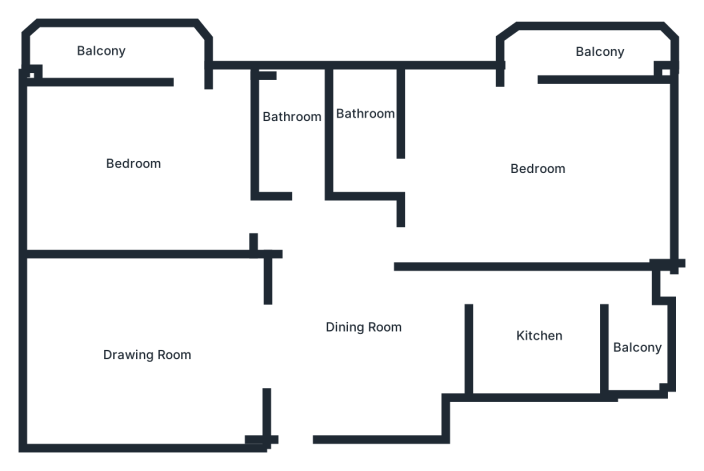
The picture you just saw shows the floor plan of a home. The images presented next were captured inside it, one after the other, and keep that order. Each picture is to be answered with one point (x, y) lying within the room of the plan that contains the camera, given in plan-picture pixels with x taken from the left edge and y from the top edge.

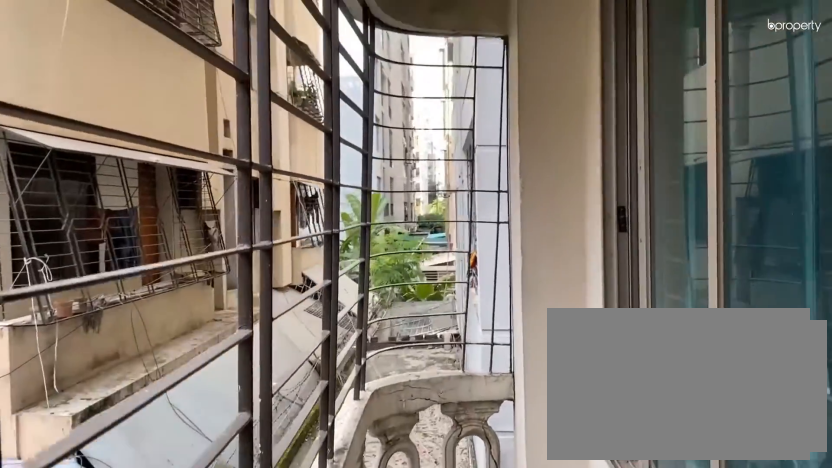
(576, 47)
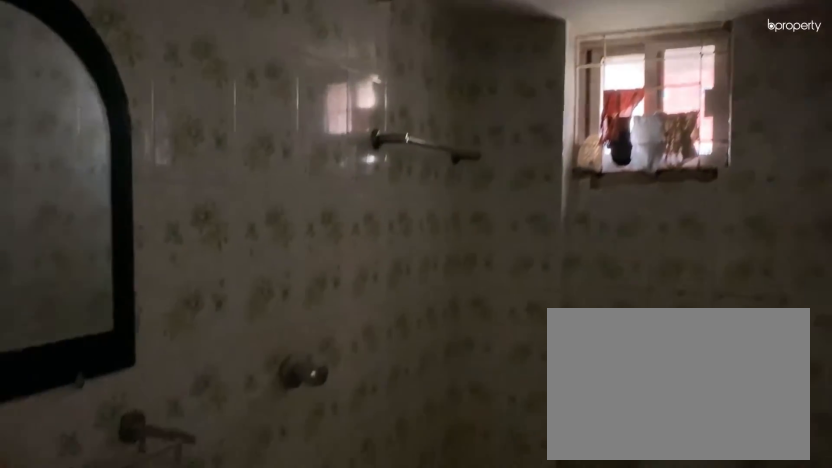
(285, 122)
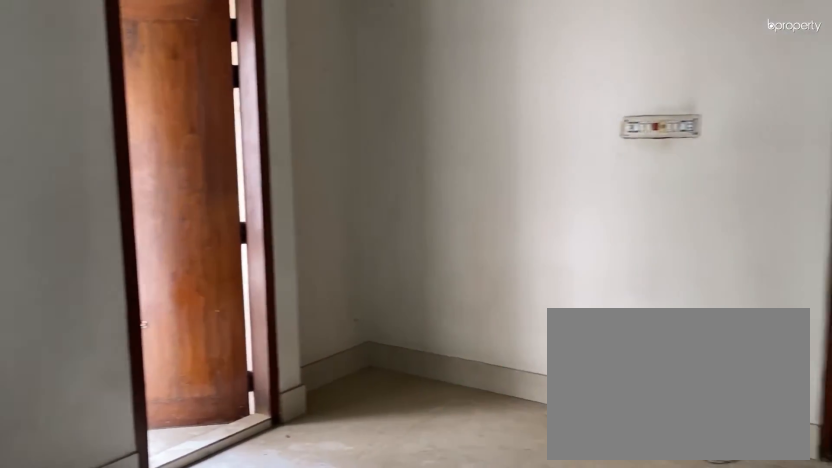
(124, 153)
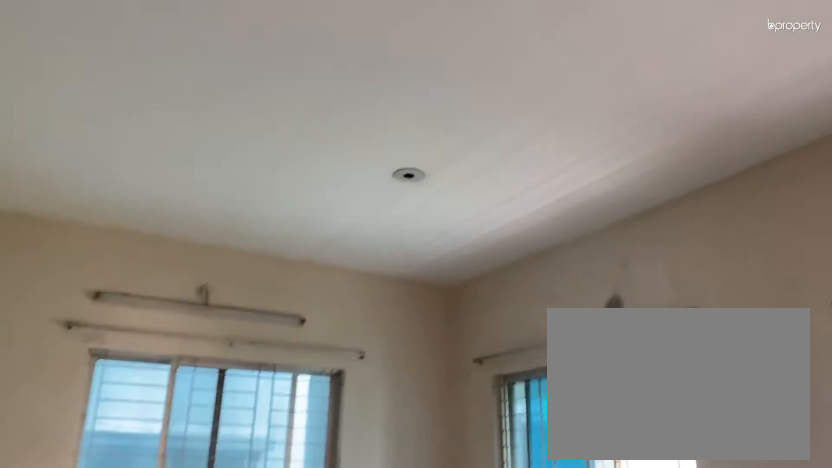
(124, 153)
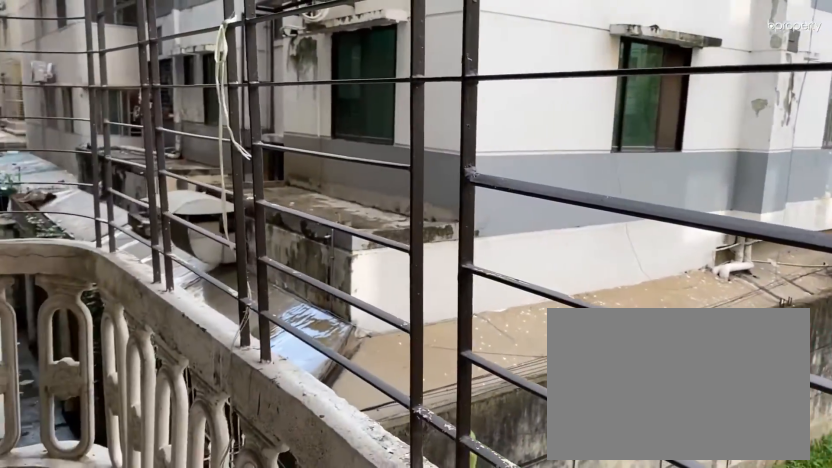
(111, 48)
